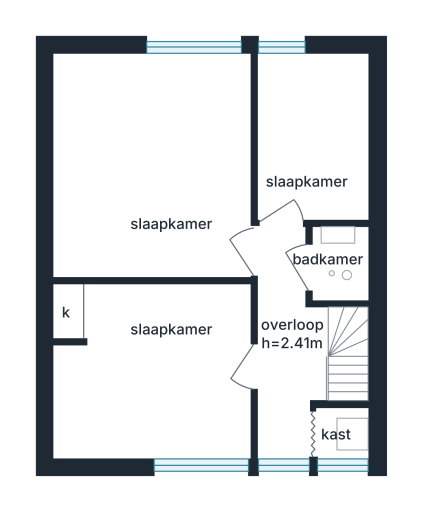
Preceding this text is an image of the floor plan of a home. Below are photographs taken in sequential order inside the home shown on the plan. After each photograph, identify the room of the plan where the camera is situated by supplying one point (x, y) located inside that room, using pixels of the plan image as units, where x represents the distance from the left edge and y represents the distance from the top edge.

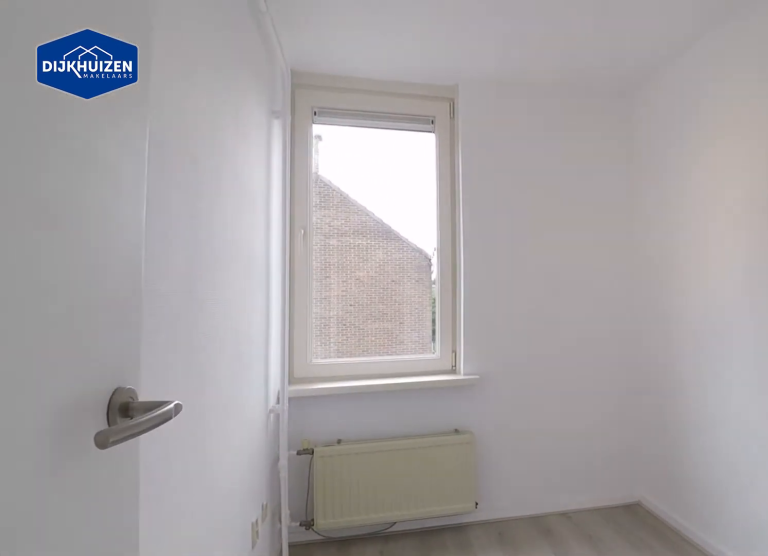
(311, 137)
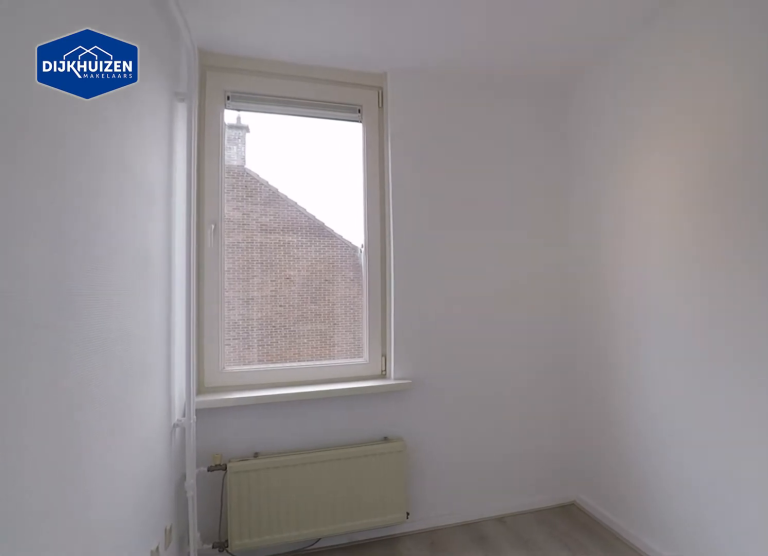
(311, 137)
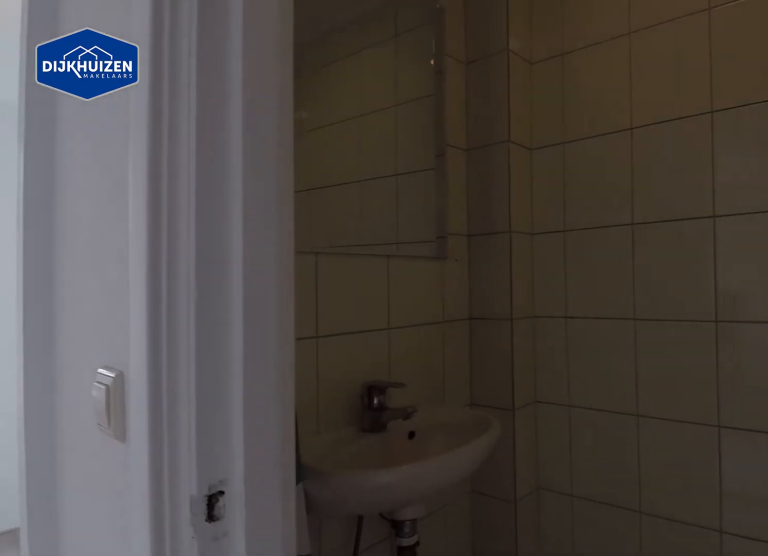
(286, 344)
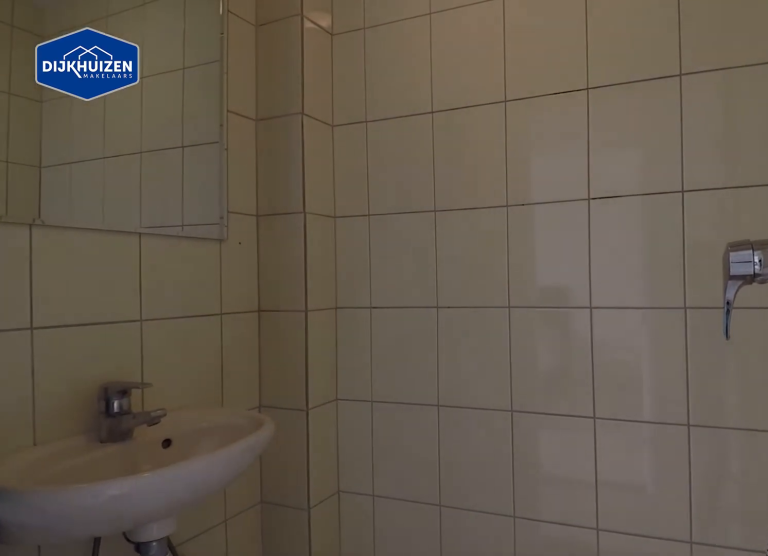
(343, 260)
